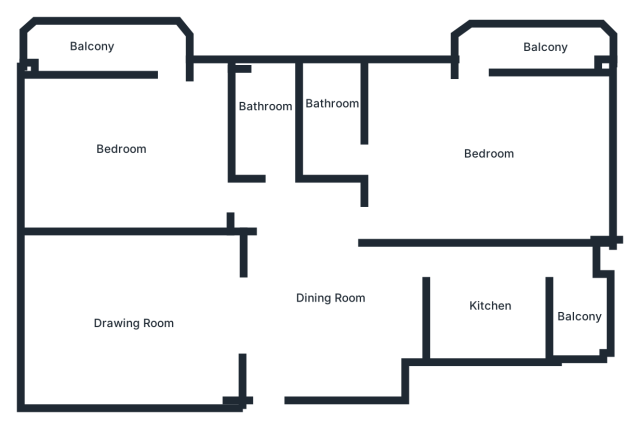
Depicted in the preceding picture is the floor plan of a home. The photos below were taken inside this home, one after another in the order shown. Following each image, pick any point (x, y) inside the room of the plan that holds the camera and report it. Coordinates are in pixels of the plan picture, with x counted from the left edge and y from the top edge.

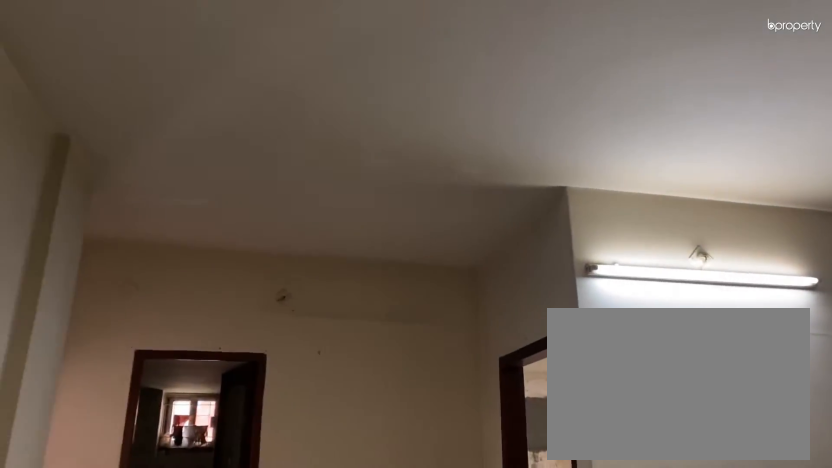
(324, 289)
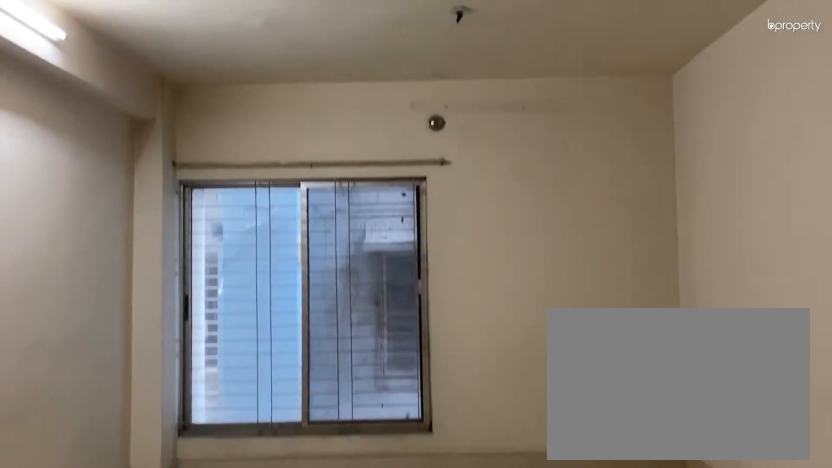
(127, 314)
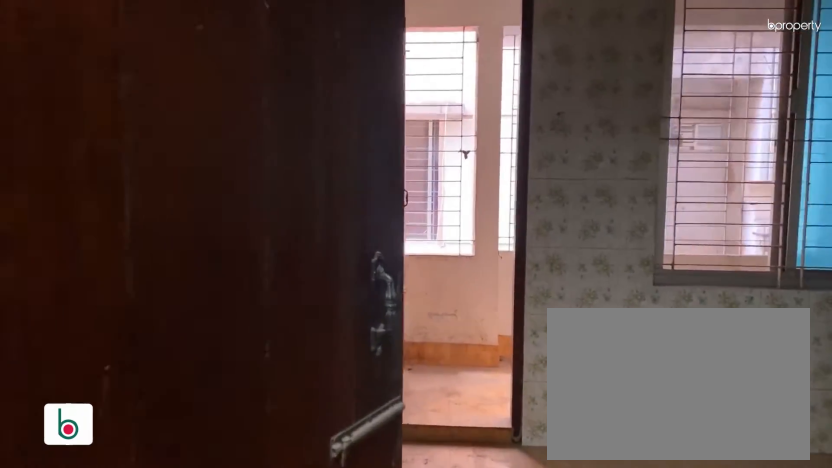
(485, 304)
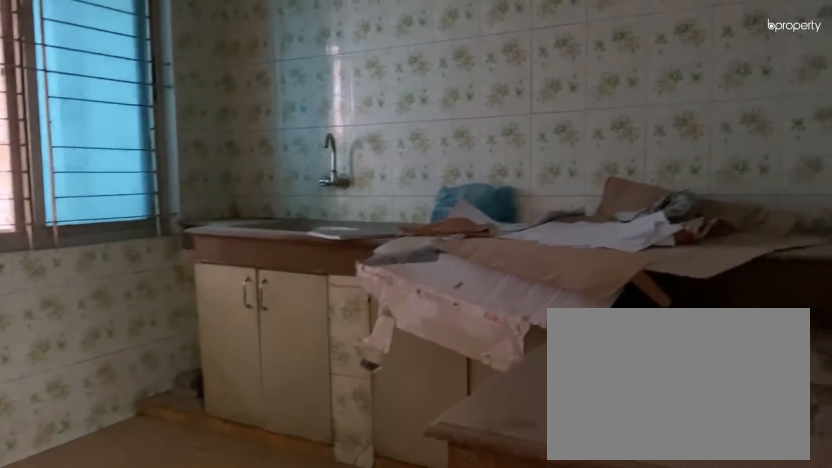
(485, 304)
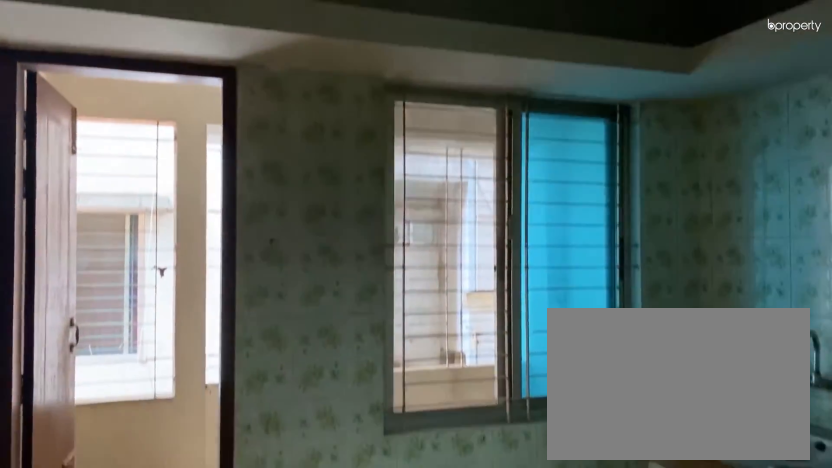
(485, 304)
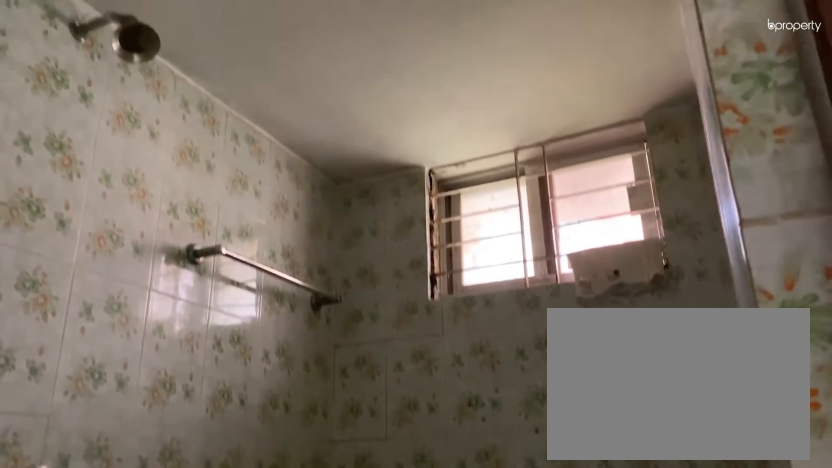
(329, 111)
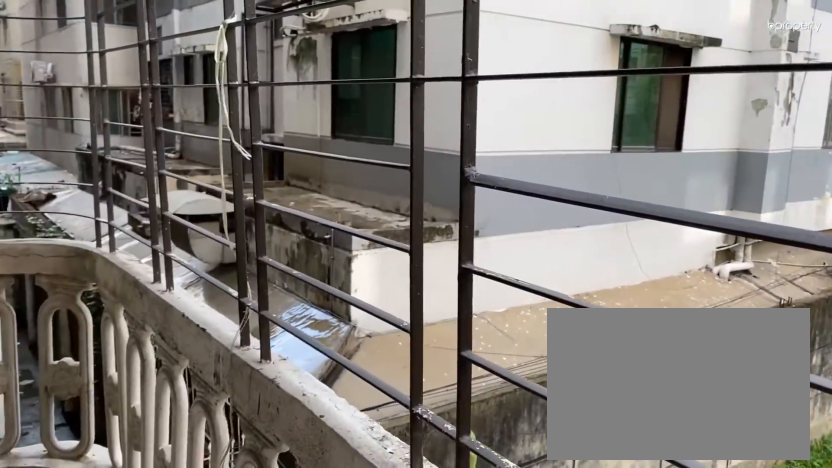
(101, 44)
